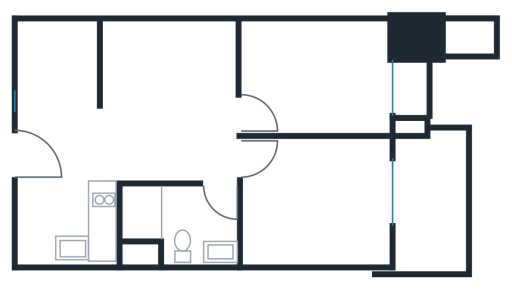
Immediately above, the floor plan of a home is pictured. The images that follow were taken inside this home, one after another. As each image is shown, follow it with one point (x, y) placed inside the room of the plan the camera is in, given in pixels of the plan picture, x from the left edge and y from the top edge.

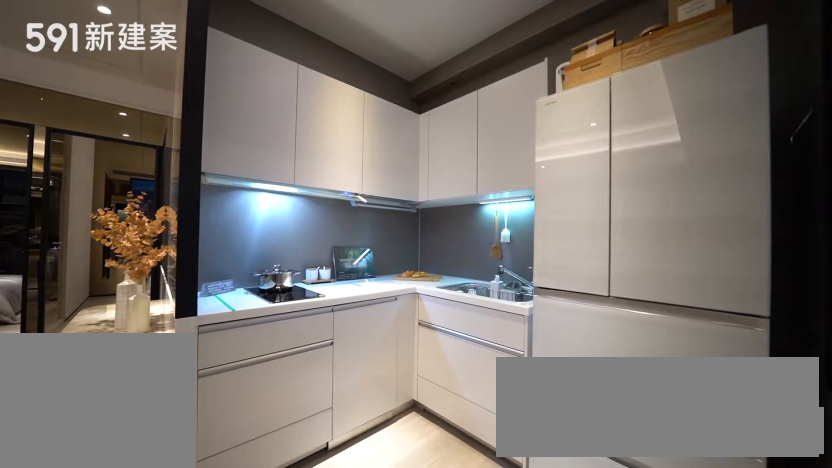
(68, 225)
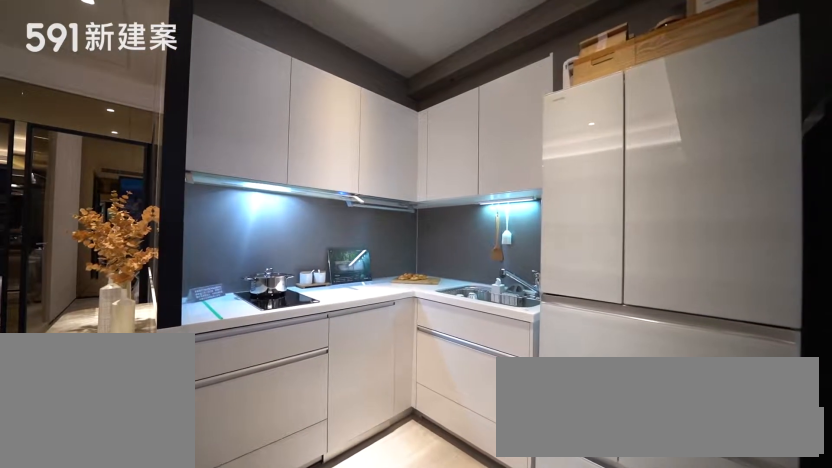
(68, 225)
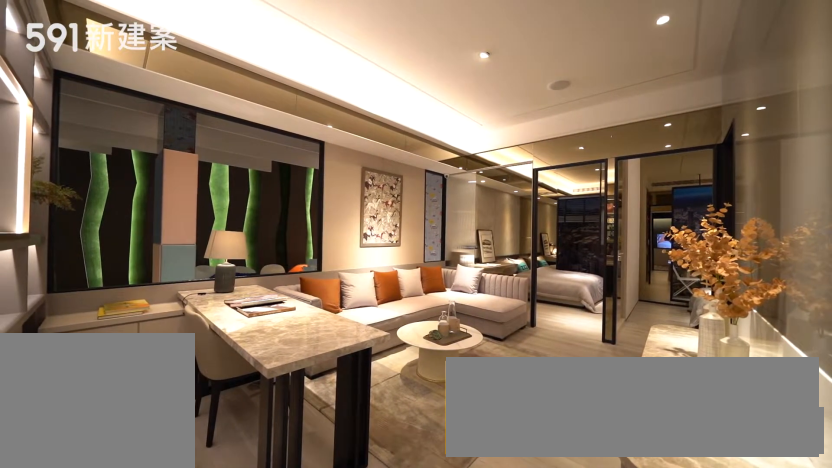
(132, 99)
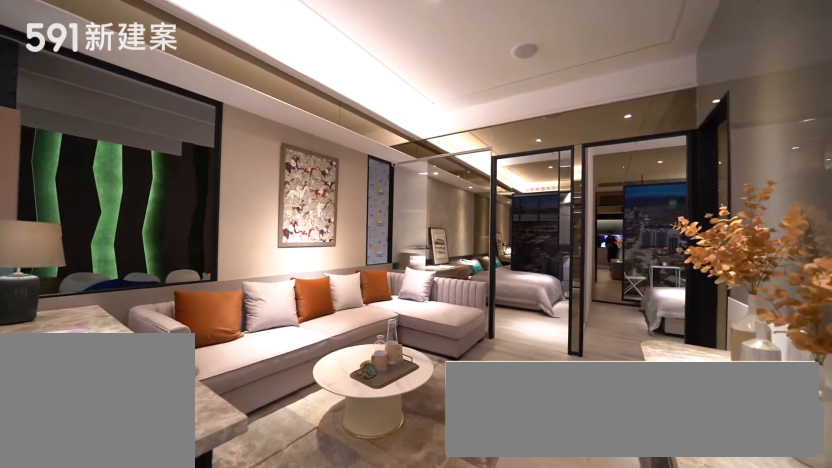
(132, 99)
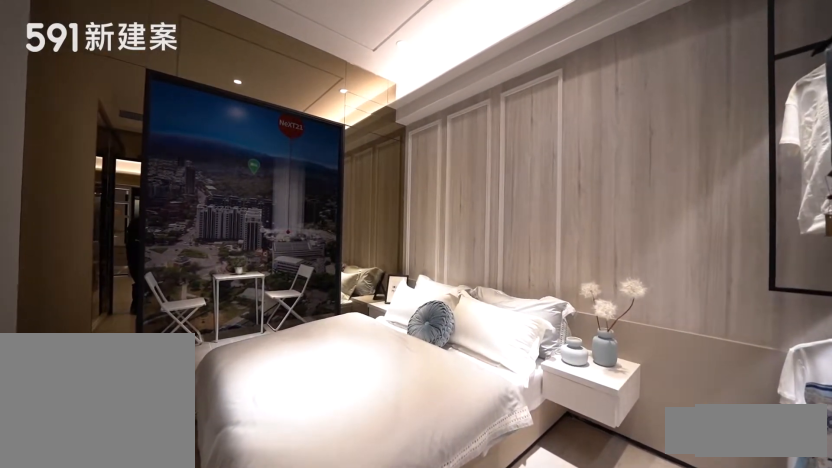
(322, 203)
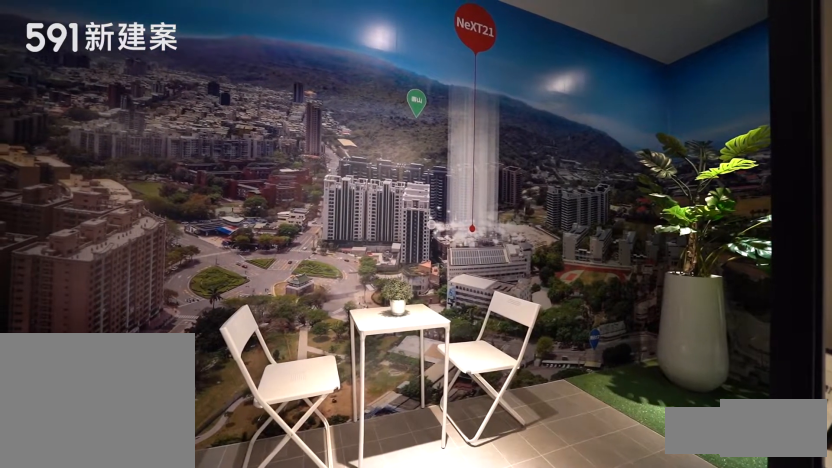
(433, 201)
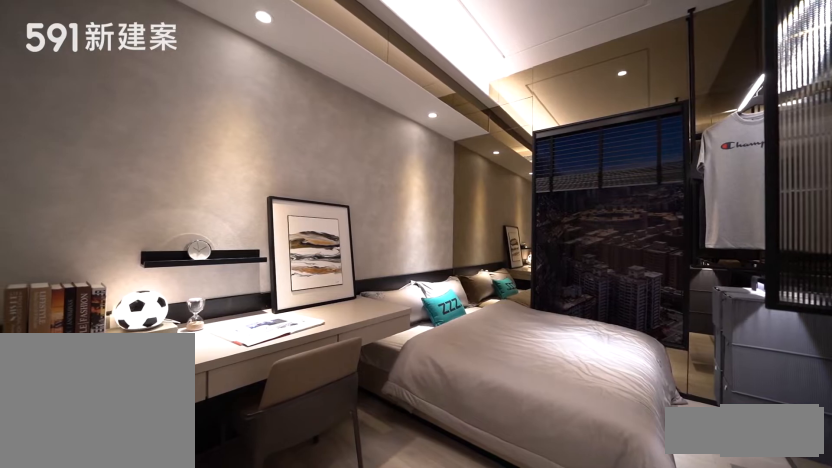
(321, 77)
